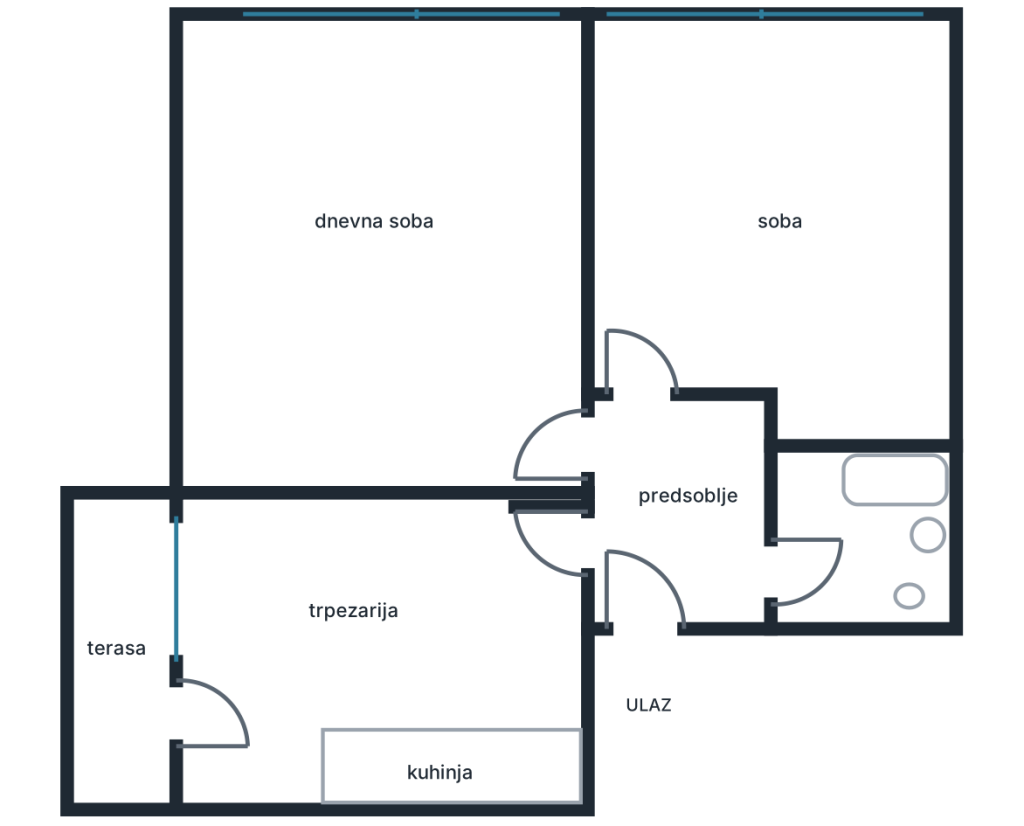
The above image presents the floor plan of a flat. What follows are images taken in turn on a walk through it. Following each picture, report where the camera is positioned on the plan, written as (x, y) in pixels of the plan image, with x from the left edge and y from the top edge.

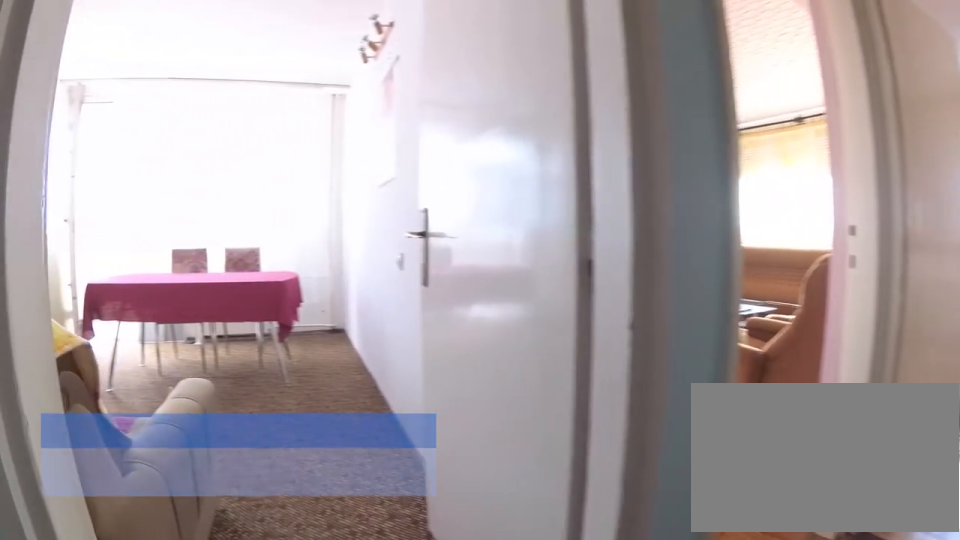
(663, 588)
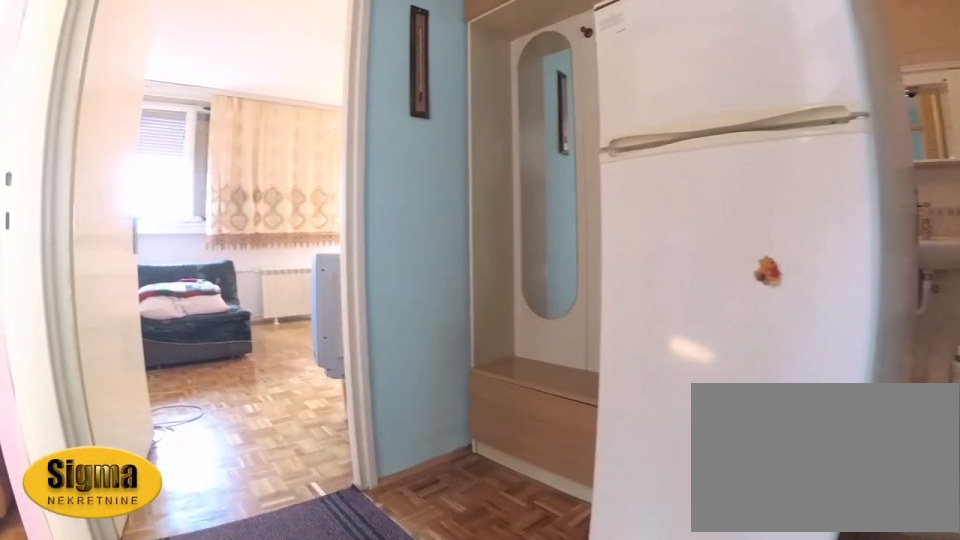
(606, 580)
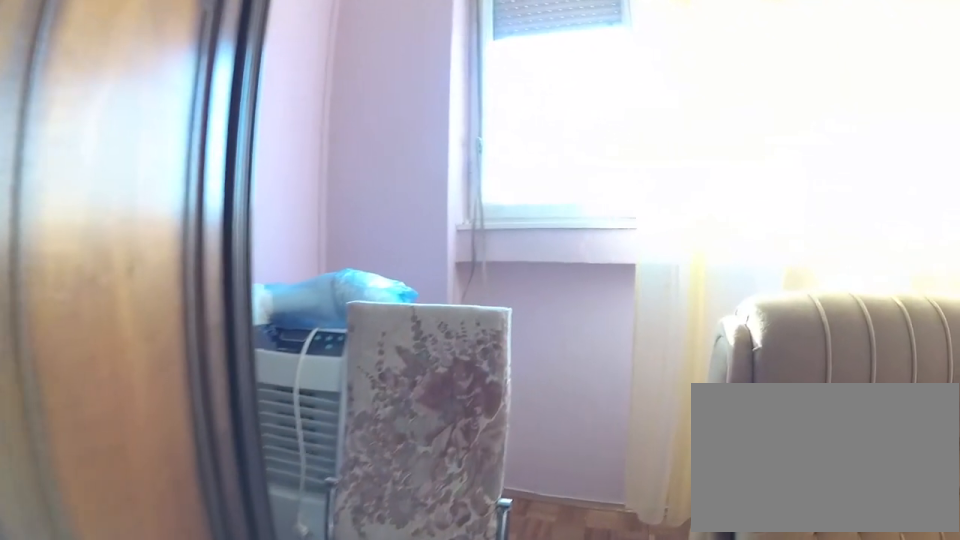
(284, 218)
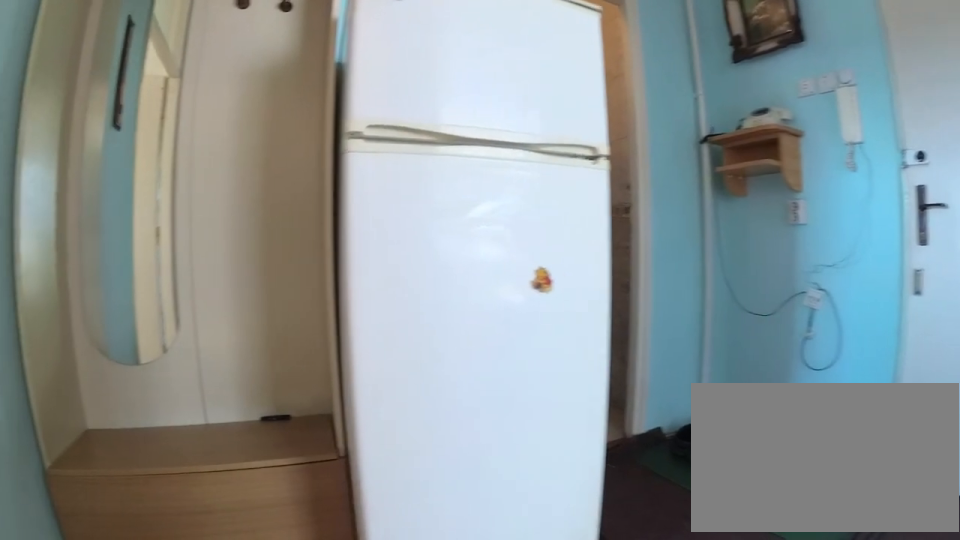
(611, 450)
